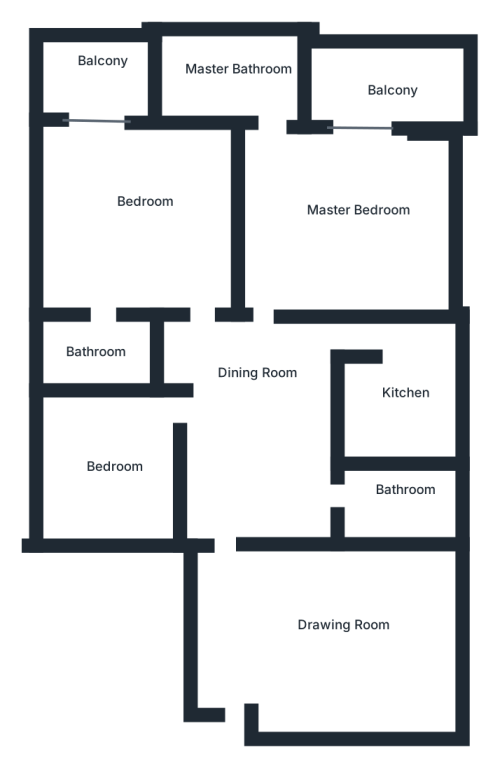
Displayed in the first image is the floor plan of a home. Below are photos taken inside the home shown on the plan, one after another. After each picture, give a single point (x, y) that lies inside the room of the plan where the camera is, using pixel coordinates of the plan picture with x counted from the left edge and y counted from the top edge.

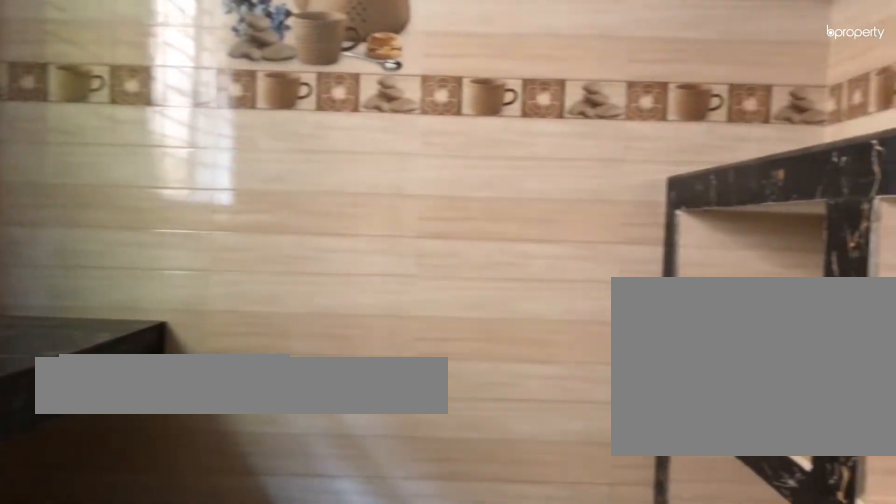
(404, 411)
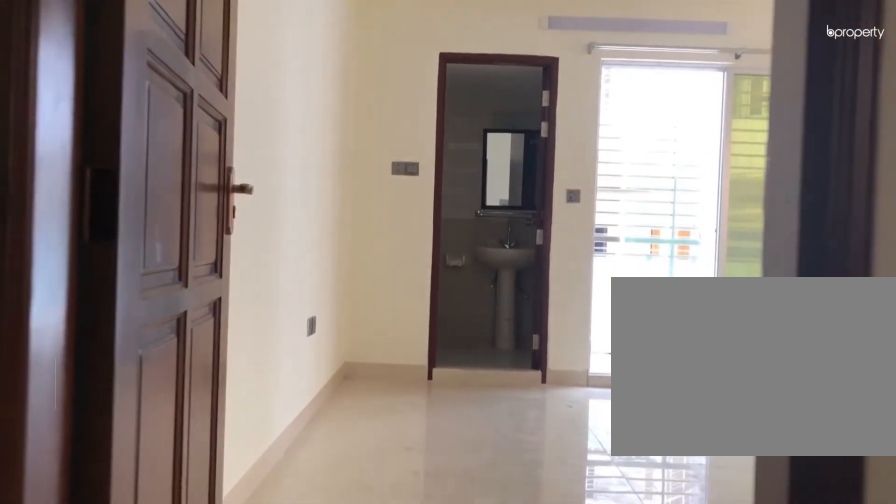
(327, 211)
